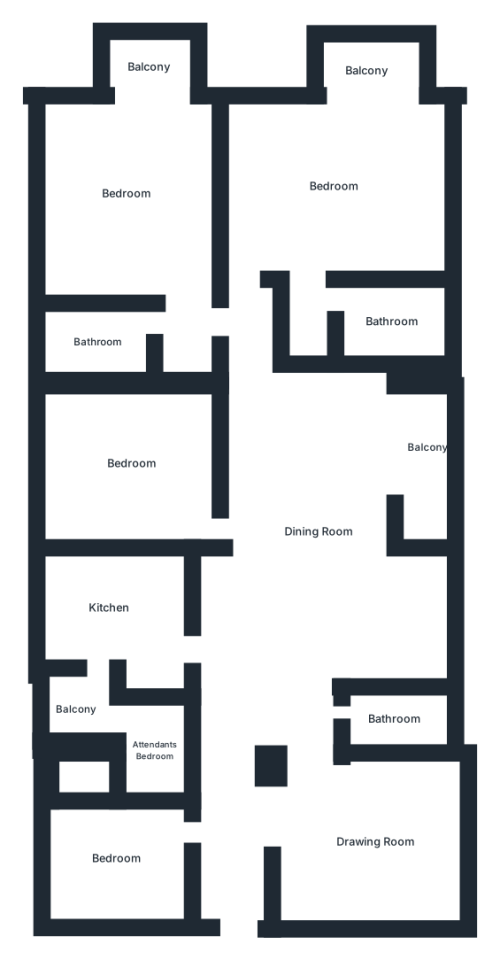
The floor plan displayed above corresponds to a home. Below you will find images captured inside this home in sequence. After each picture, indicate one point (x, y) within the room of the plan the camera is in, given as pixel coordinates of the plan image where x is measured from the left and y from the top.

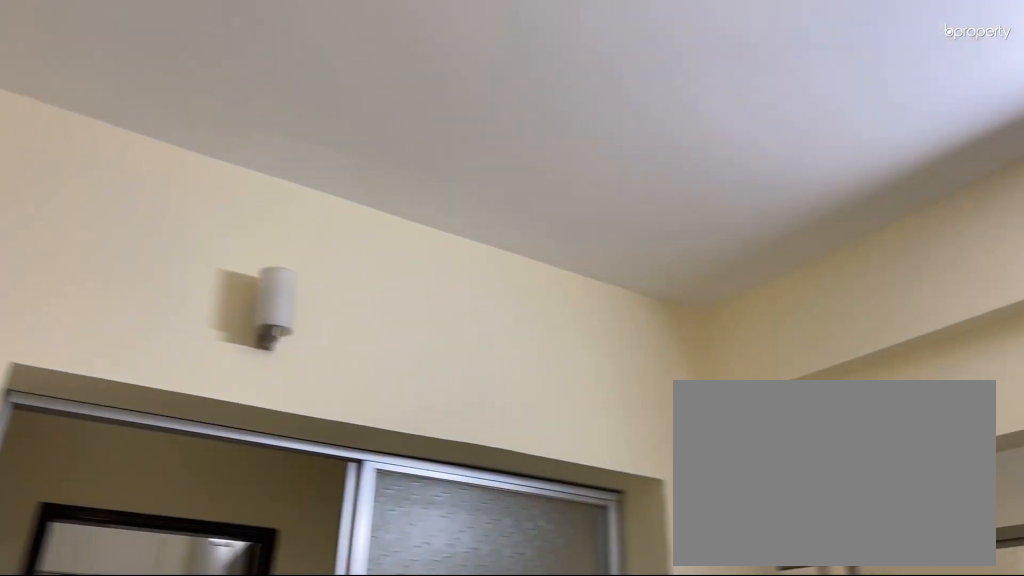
(372, 839)
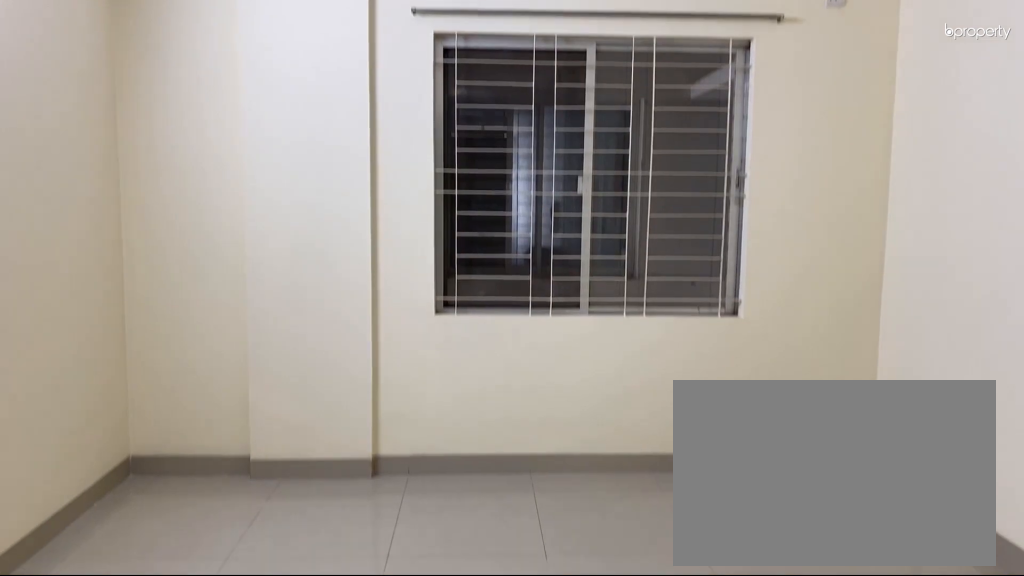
(372, 839)
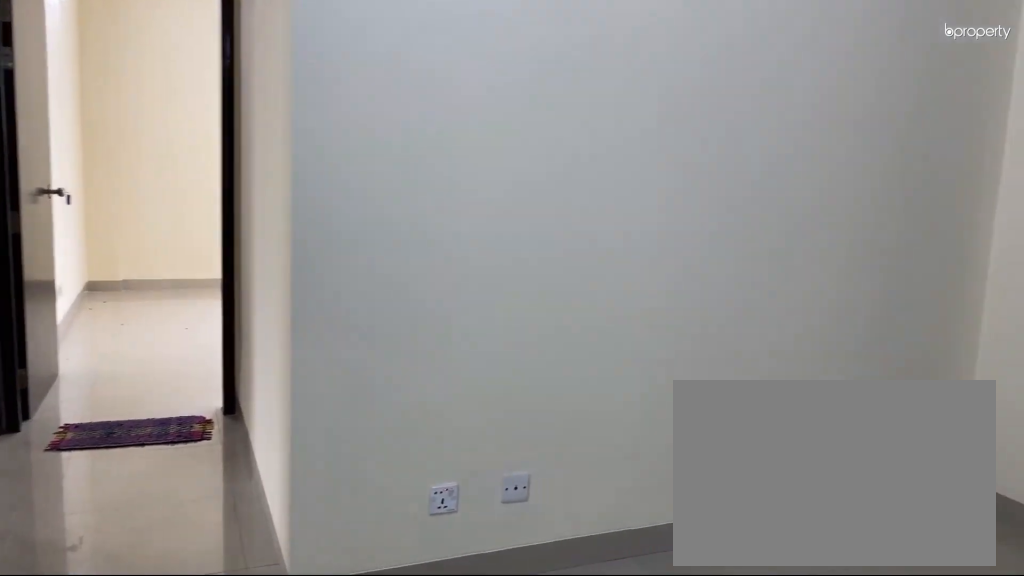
(316, 533)
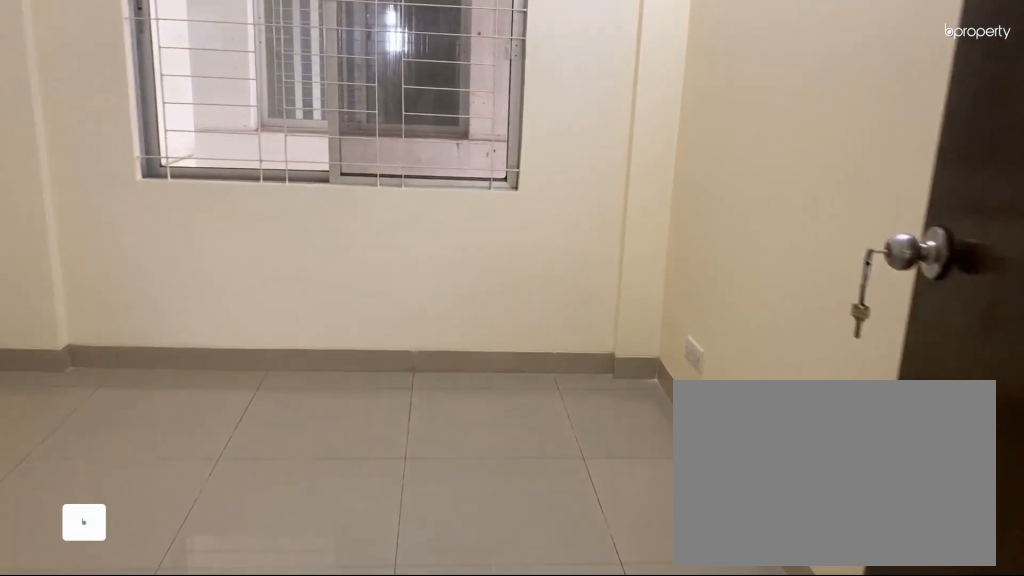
(115, 856)
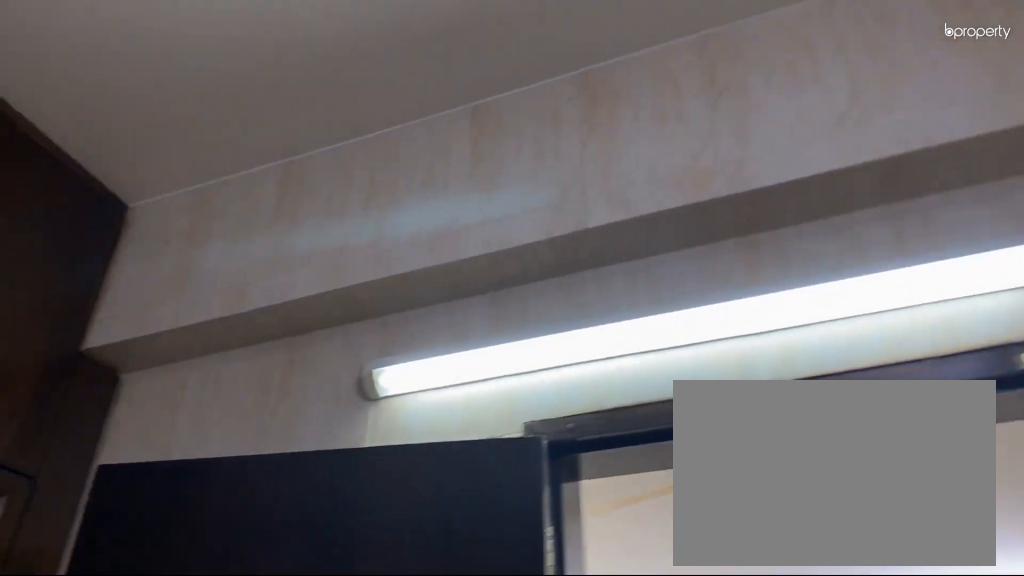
(111, 606)
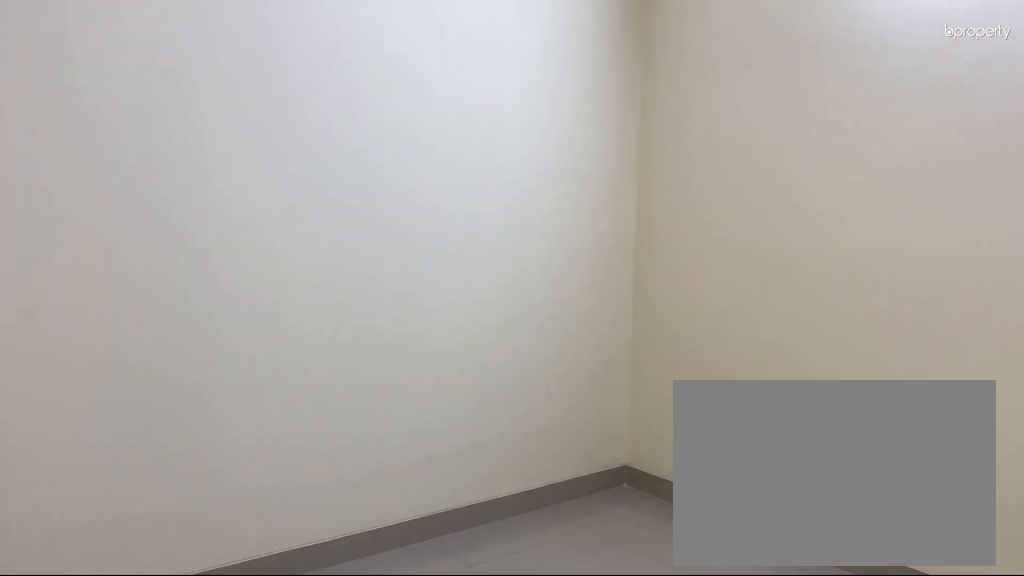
(132, 464)
